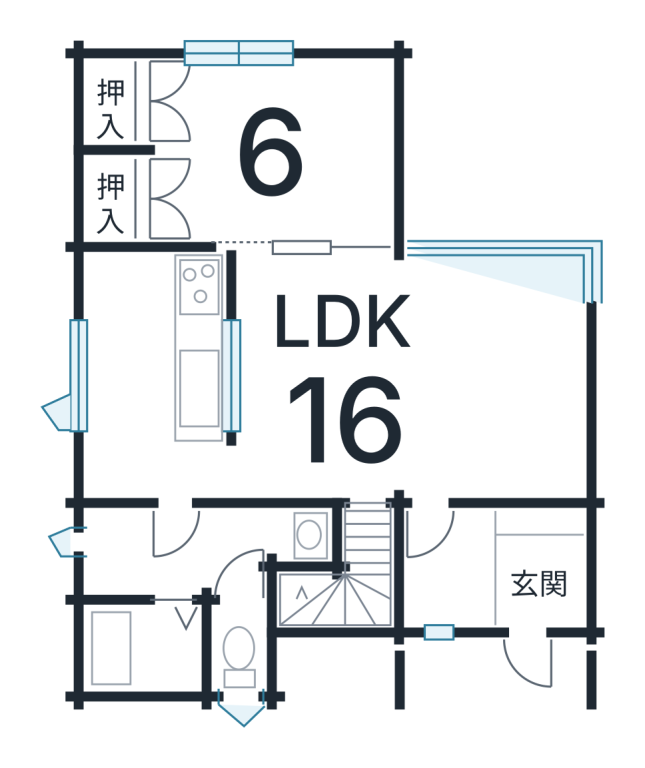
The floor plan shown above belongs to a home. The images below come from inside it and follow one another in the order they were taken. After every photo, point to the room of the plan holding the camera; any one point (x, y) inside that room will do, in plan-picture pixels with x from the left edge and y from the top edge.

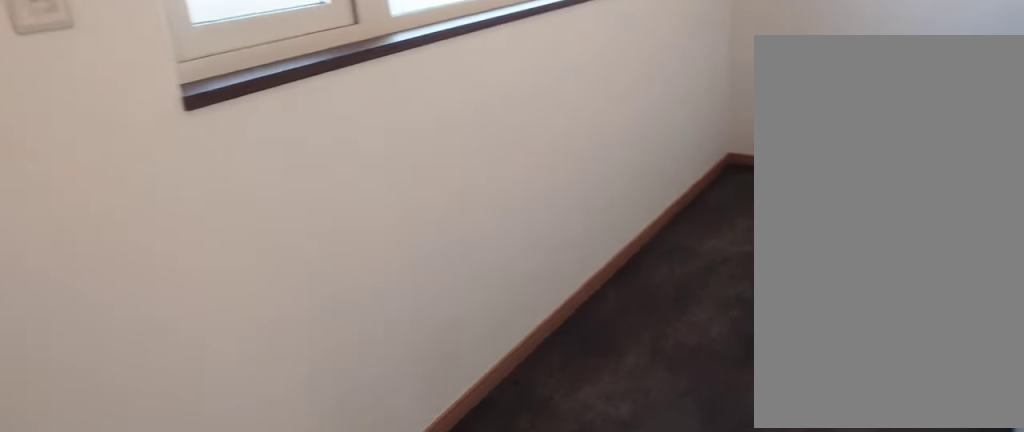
(155, 390)
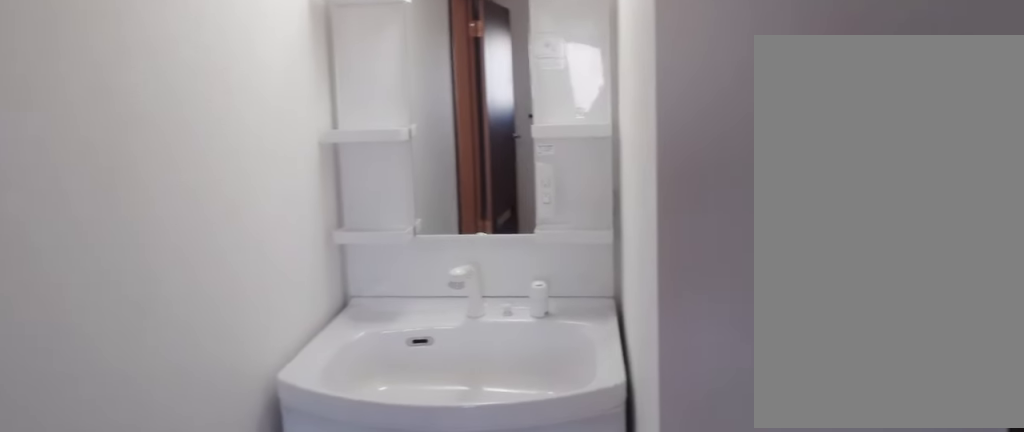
(155, 560)
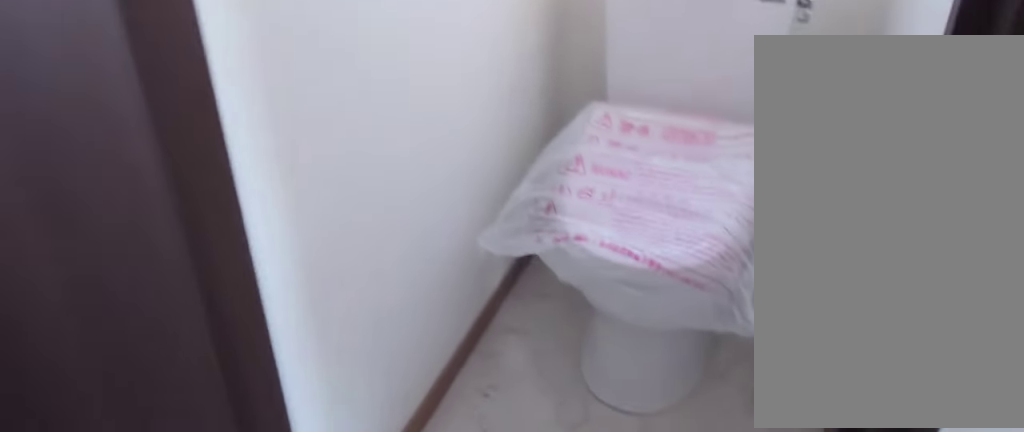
(236, 652)
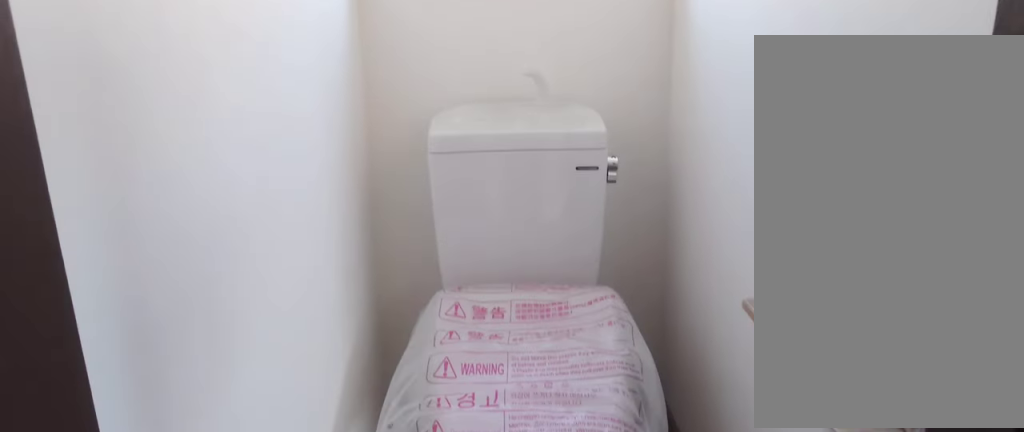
(236, 652)
